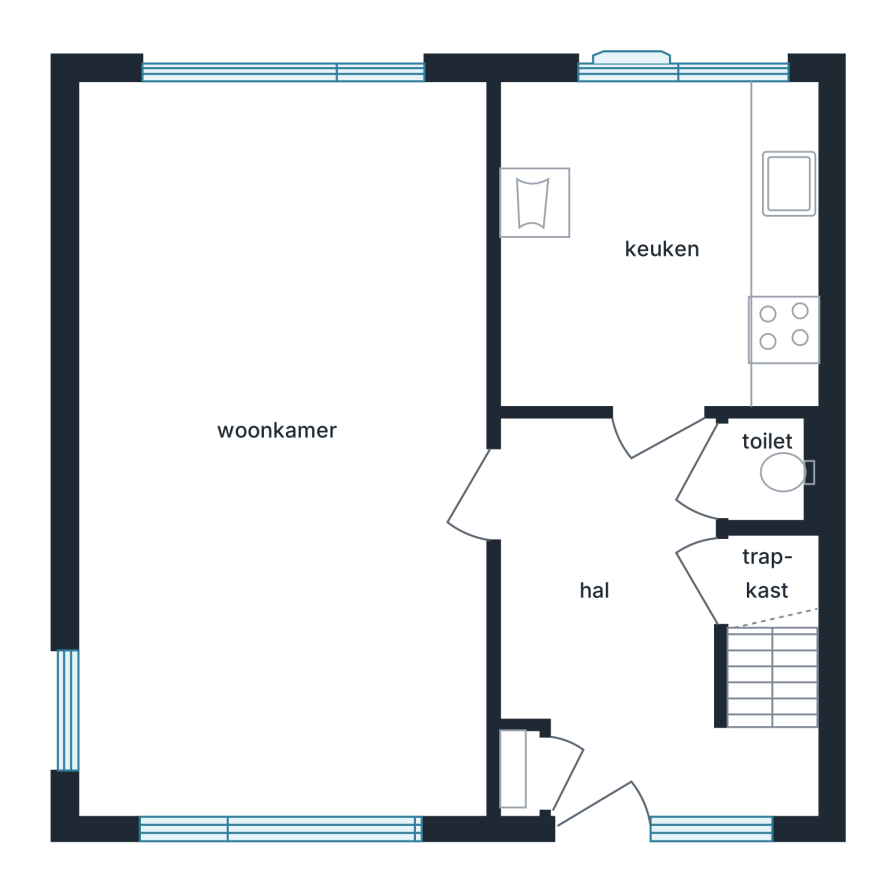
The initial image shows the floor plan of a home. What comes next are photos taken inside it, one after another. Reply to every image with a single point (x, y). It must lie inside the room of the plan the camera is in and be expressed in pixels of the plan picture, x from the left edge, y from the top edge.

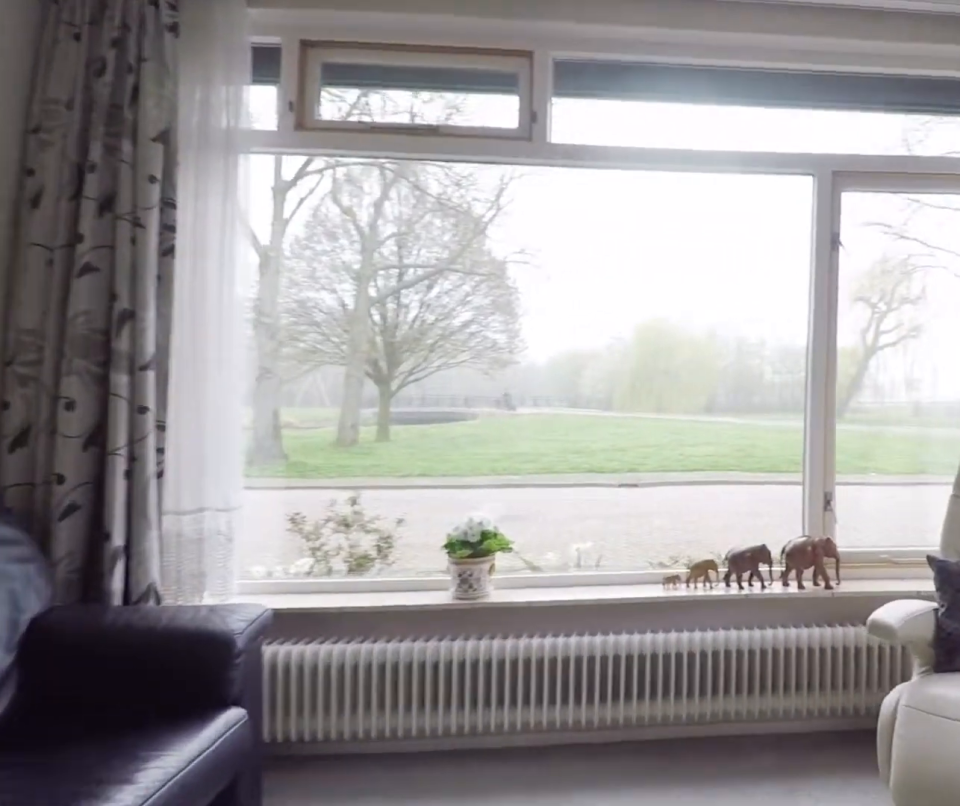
(194, 384)
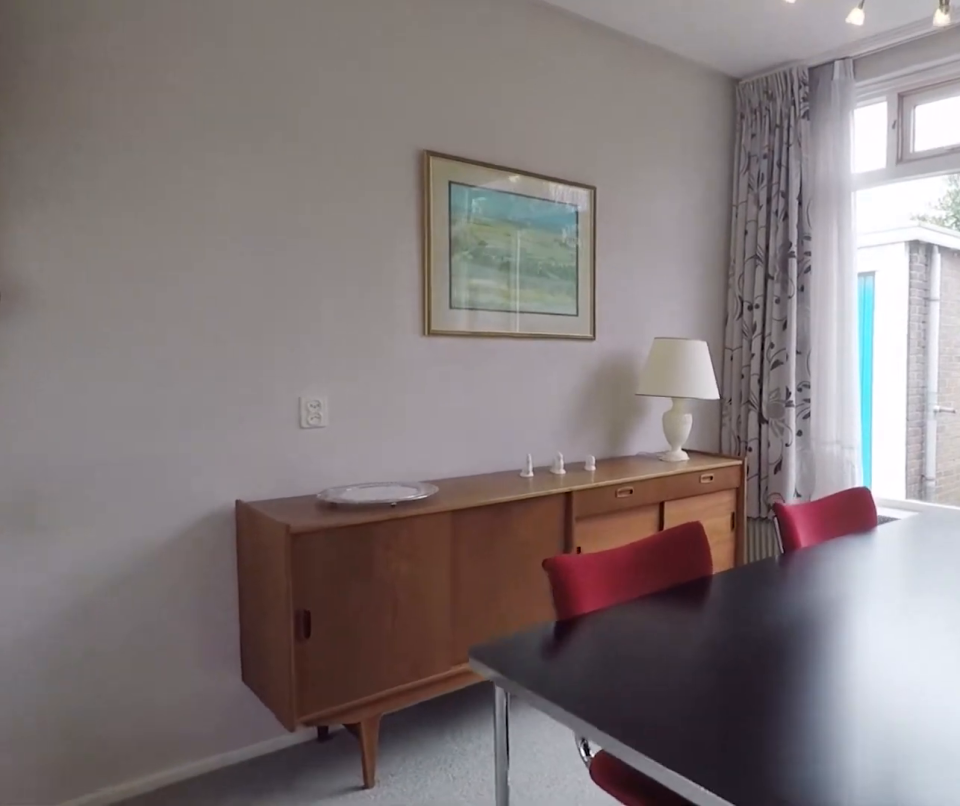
(194, 384)
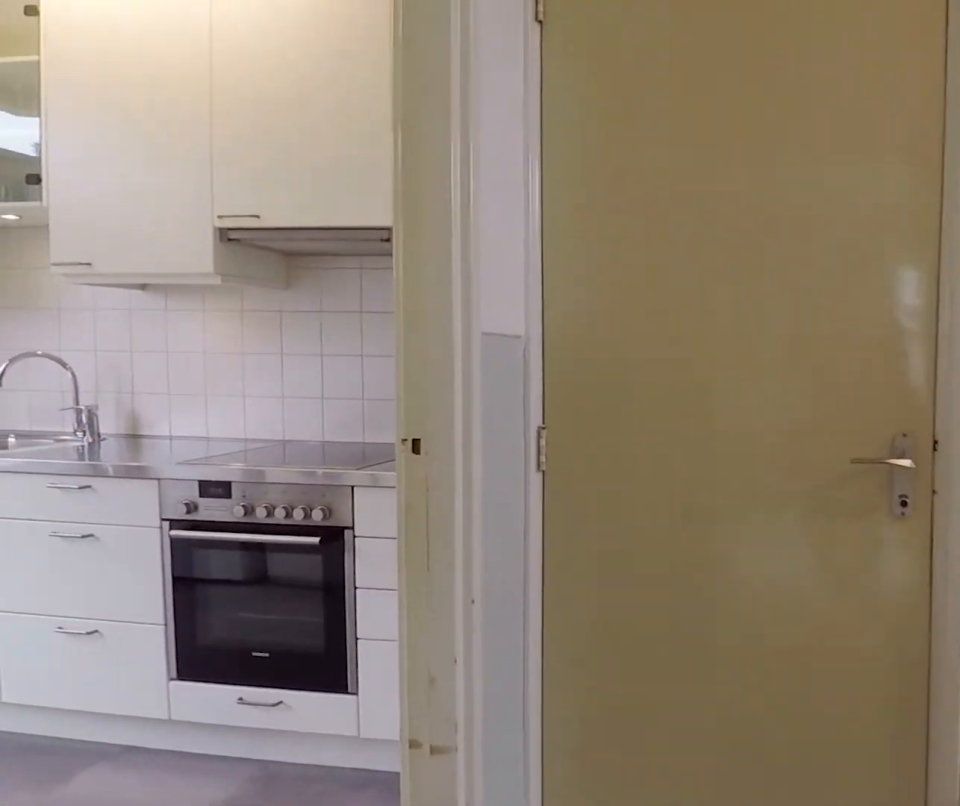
(628, 626)
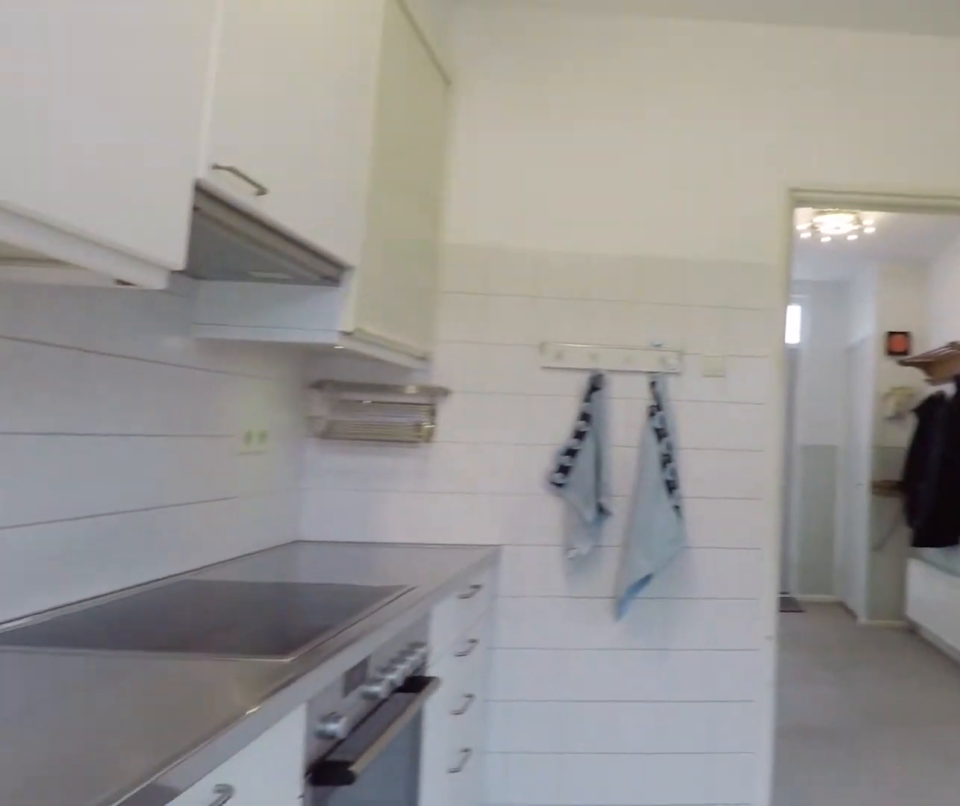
(661, 241)
